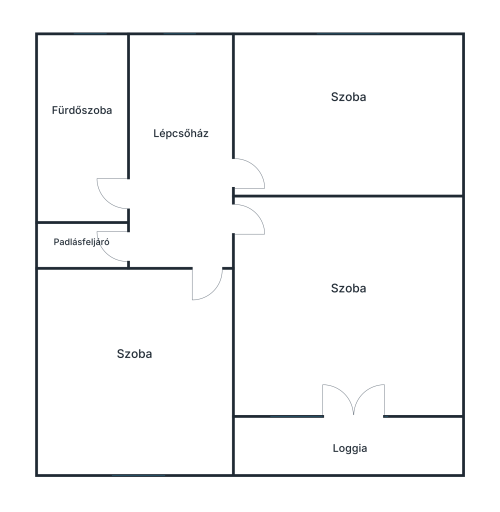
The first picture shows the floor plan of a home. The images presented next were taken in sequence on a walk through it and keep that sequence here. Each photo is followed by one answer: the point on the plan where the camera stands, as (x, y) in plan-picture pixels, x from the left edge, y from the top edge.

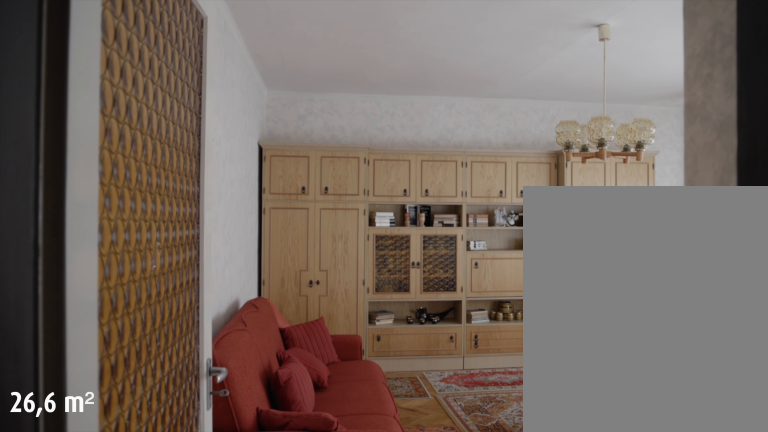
(222, 220)
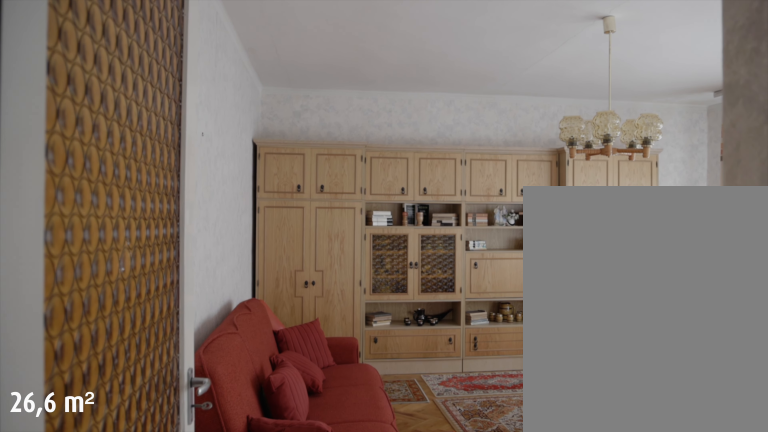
(232, 221)
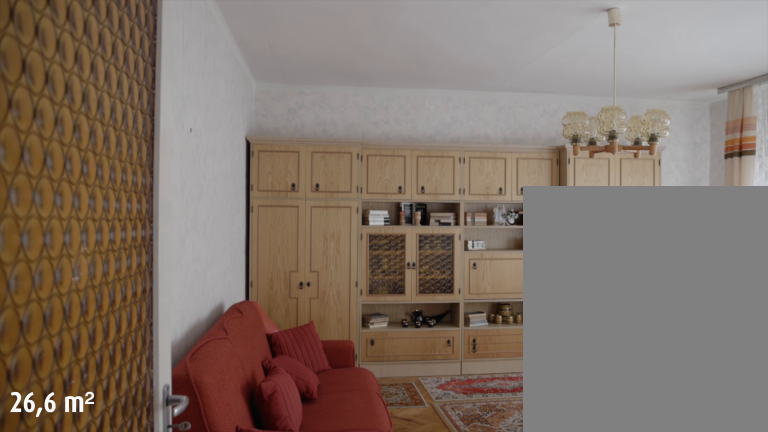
(233, 221)
